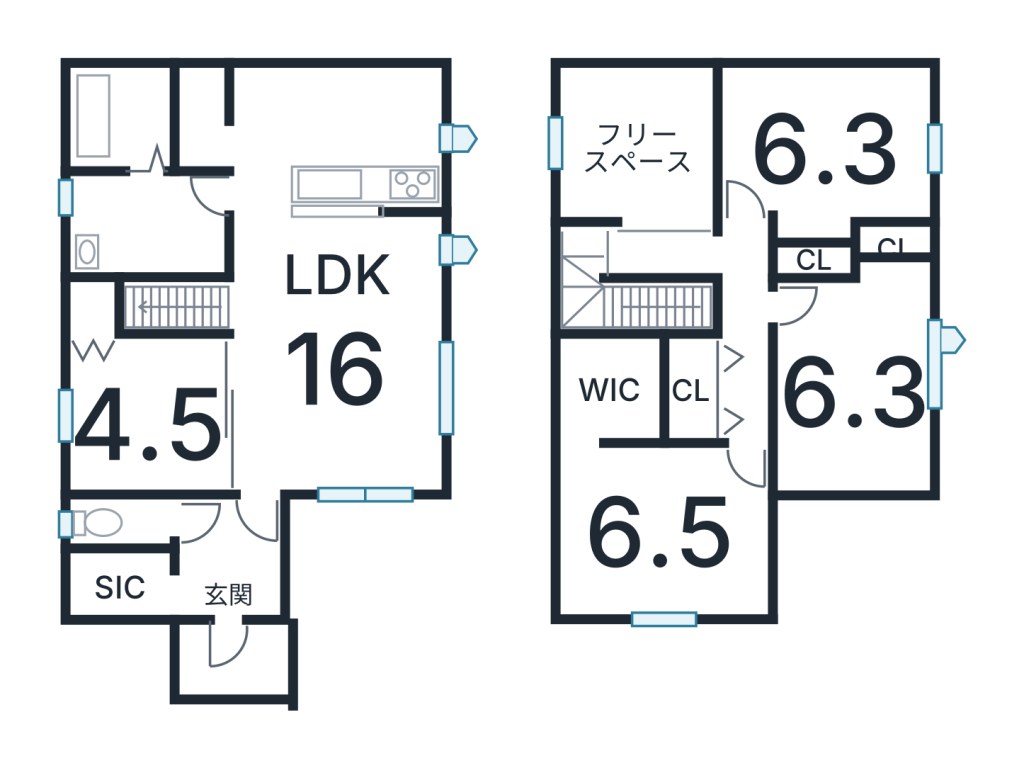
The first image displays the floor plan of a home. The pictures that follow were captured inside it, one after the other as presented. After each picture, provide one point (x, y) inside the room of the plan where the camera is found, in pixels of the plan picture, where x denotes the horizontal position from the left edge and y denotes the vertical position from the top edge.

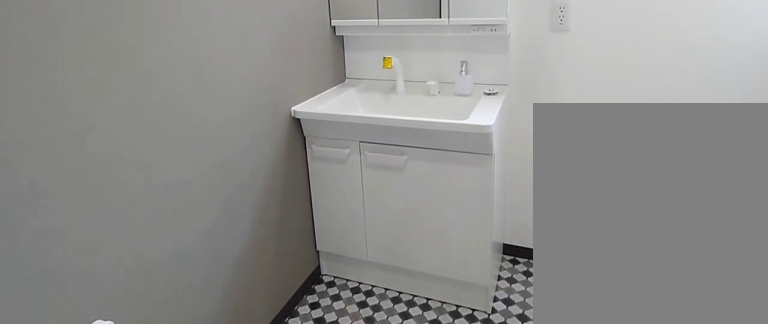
(138, 229)
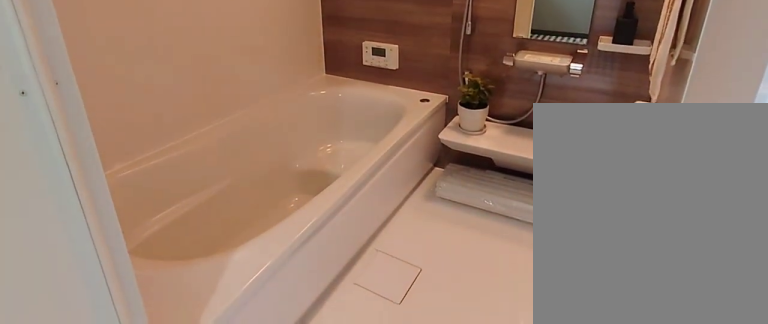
(139, 110)
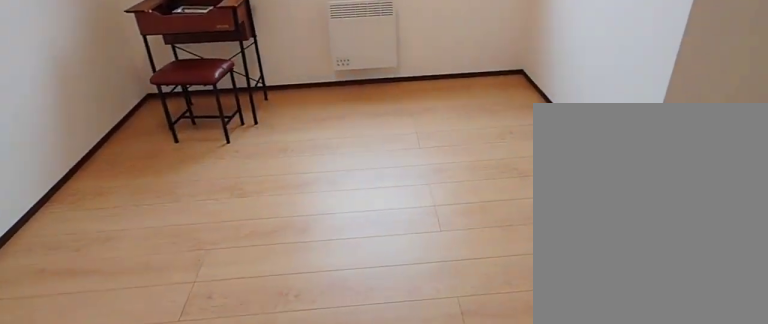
(833, 150)
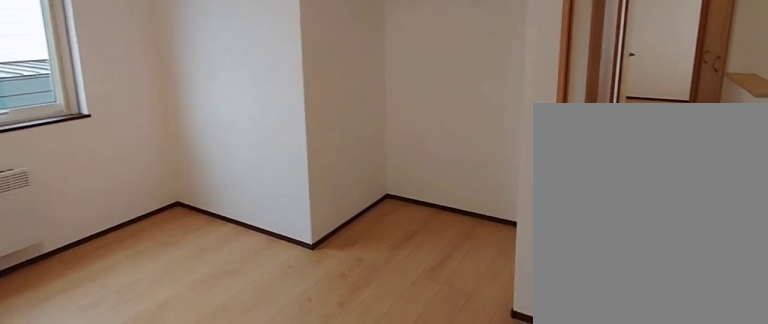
(833, 150)
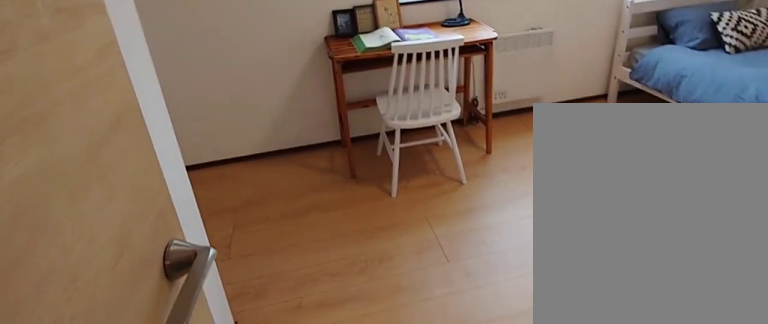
(850, 402)
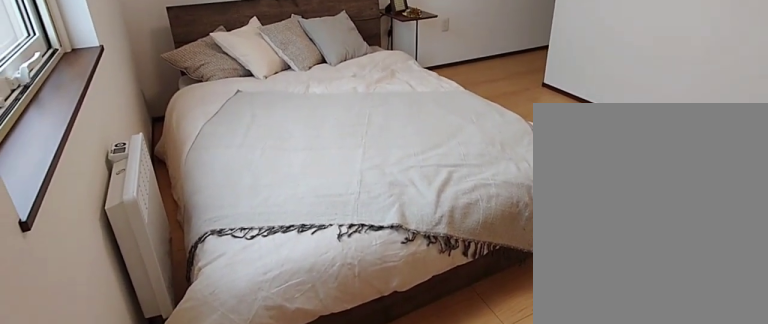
(662, 538)
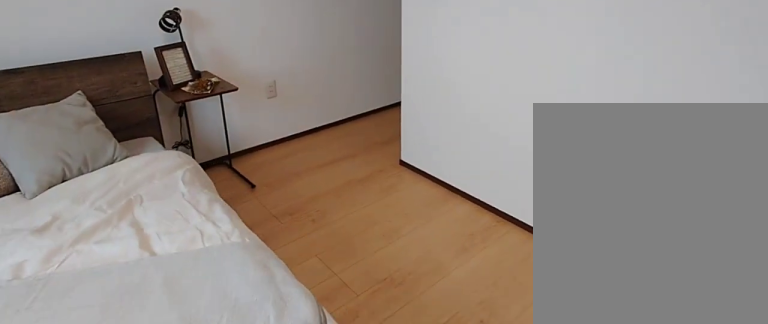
(662, 538)
